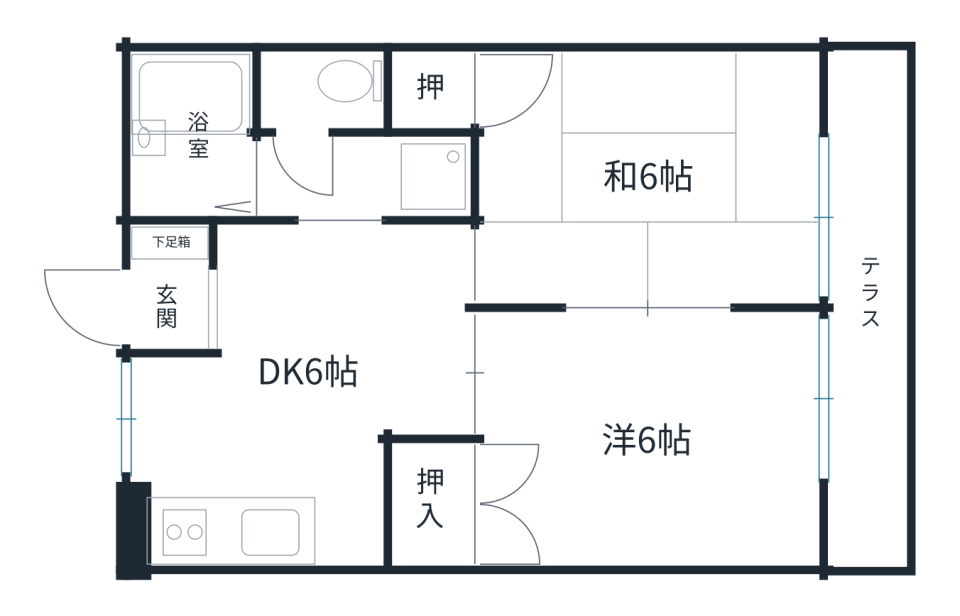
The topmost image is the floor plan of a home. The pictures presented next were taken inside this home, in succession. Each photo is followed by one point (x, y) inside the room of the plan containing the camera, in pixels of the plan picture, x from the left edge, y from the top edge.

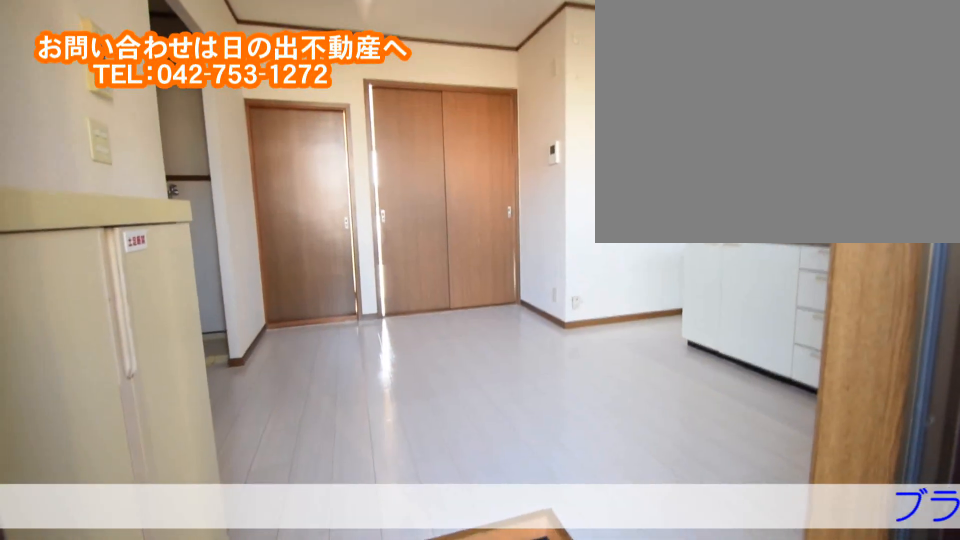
(210, 305)
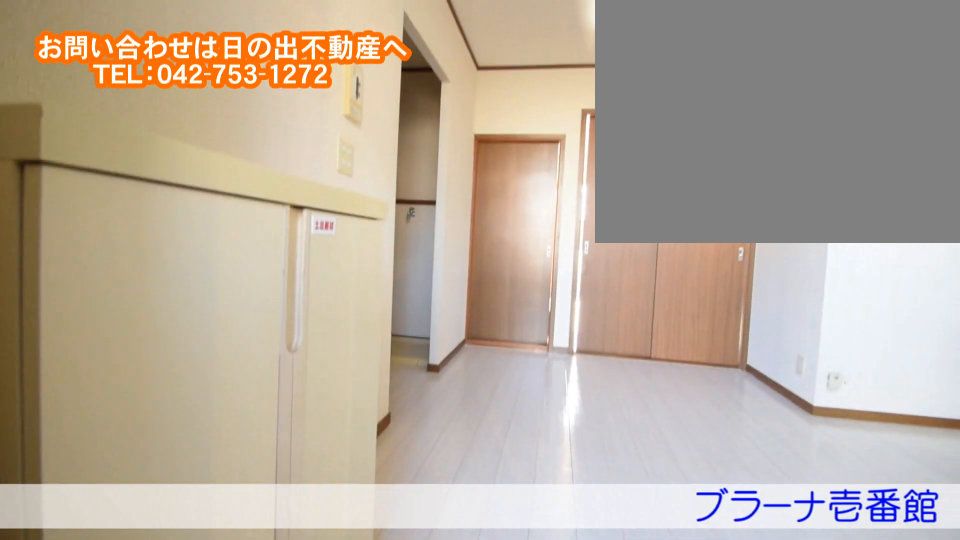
(209, 305)
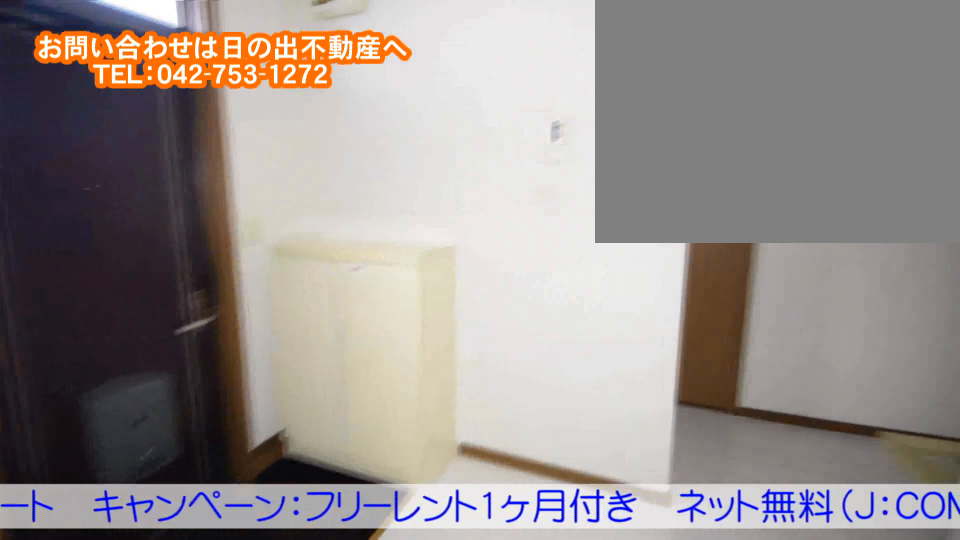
(314, 412)
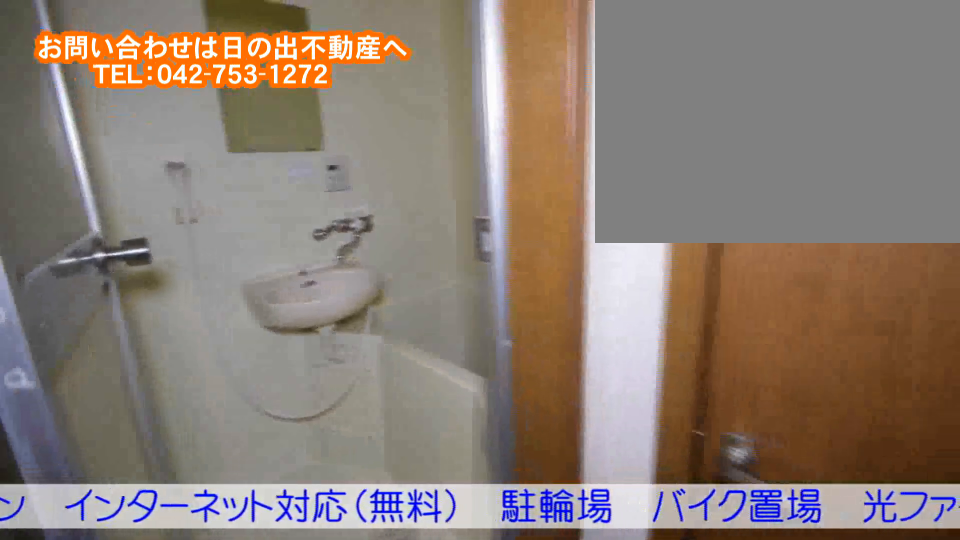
(195, 157)
